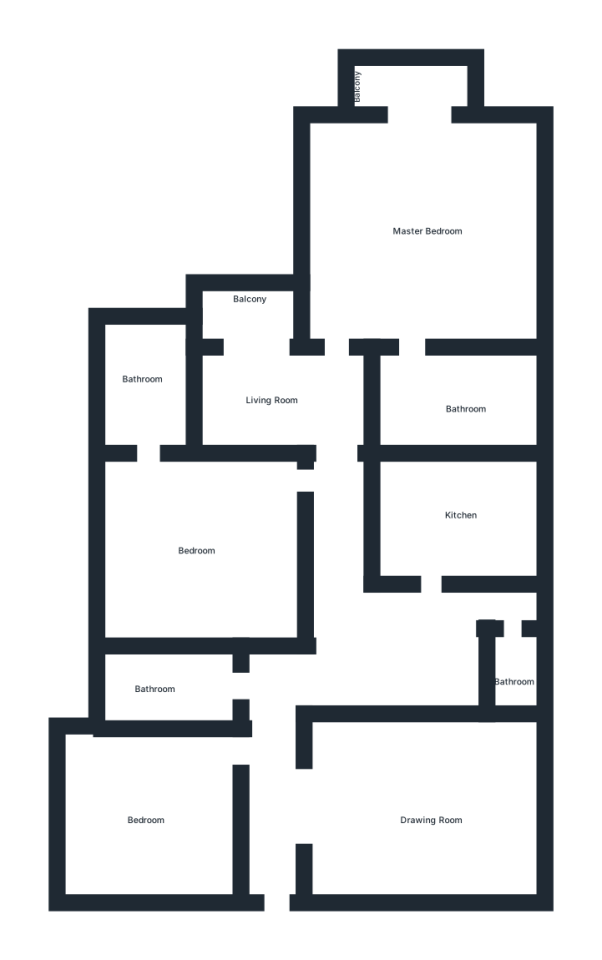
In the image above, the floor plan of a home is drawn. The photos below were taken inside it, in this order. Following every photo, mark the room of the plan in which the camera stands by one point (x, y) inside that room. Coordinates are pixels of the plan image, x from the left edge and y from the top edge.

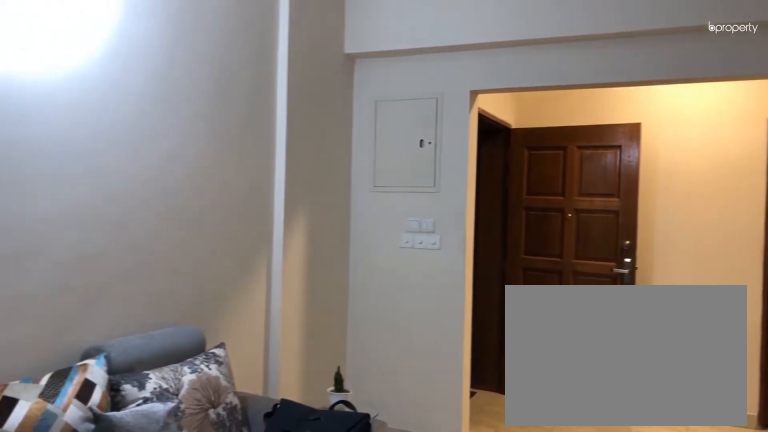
(419, 808)
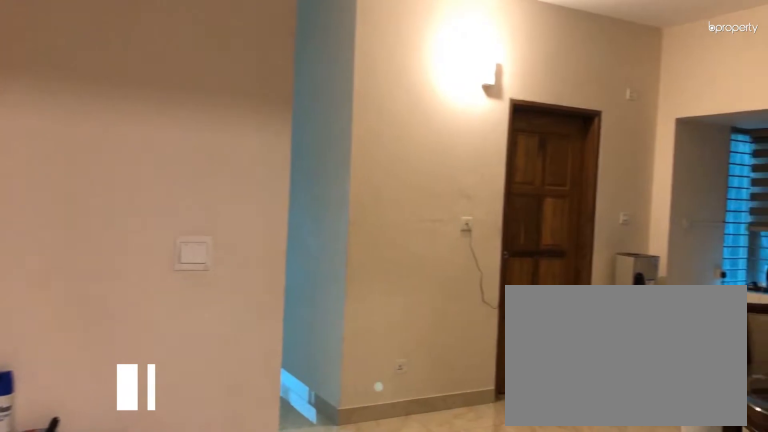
(362, 680)
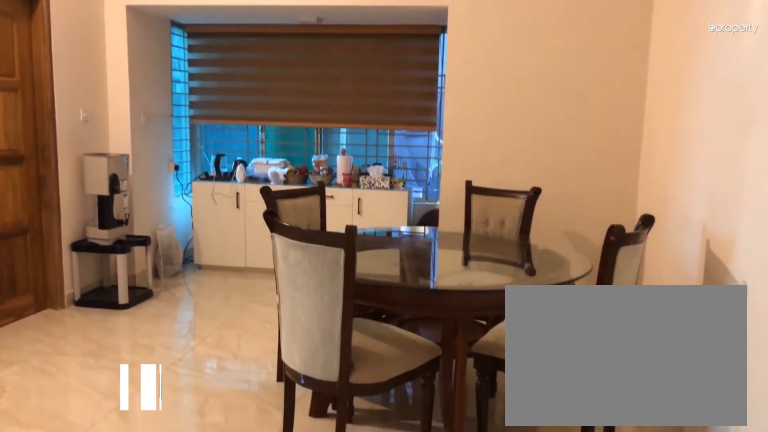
(405, 650)
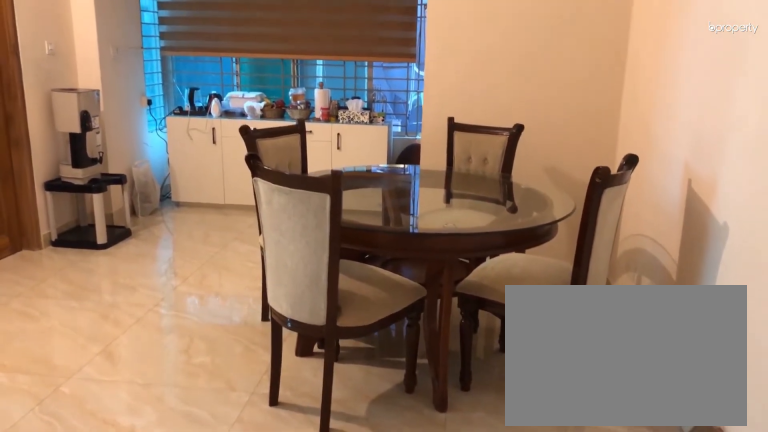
(405, 650)
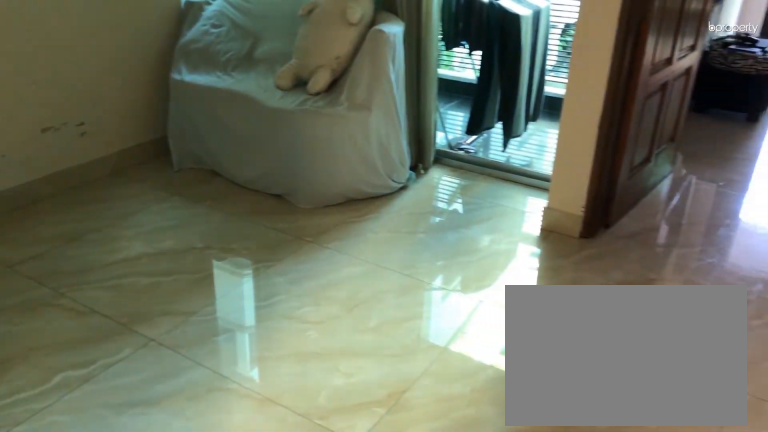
(259, 390)
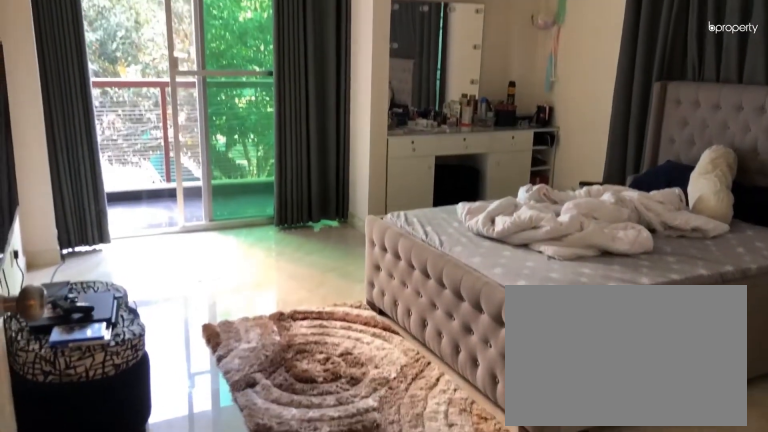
(424, 227)
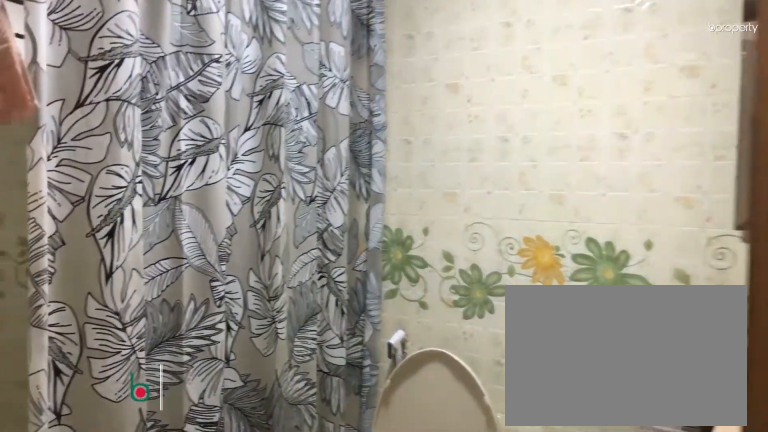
(461, 399)
